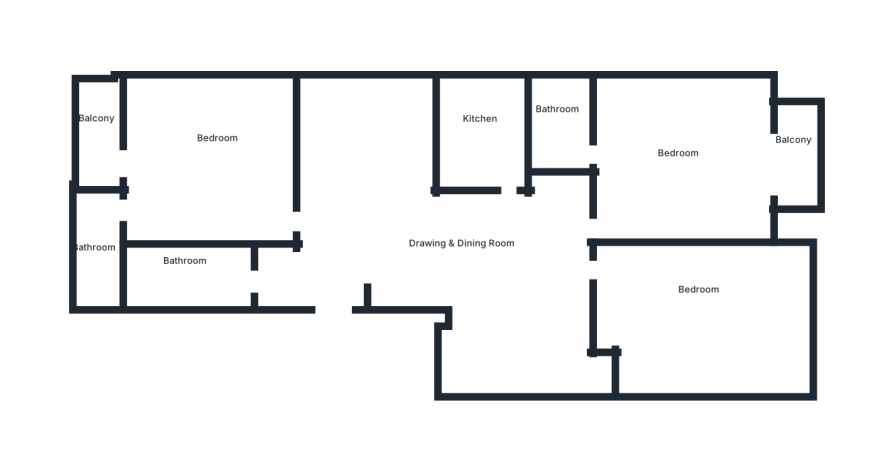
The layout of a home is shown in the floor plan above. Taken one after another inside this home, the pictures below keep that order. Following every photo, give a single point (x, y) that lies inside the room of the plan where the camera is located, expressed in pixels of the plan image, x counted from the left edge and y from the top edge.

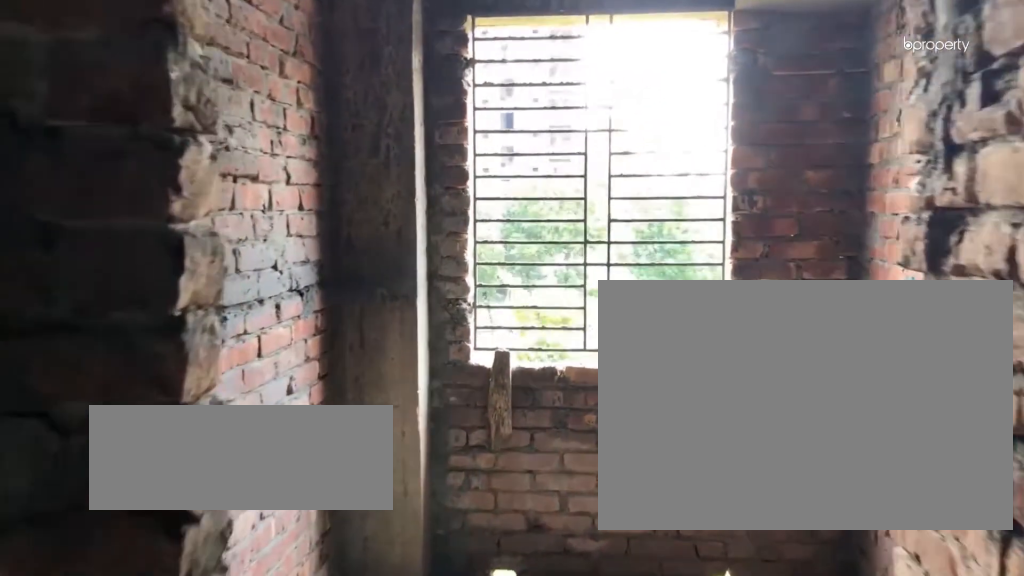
(486, 127)
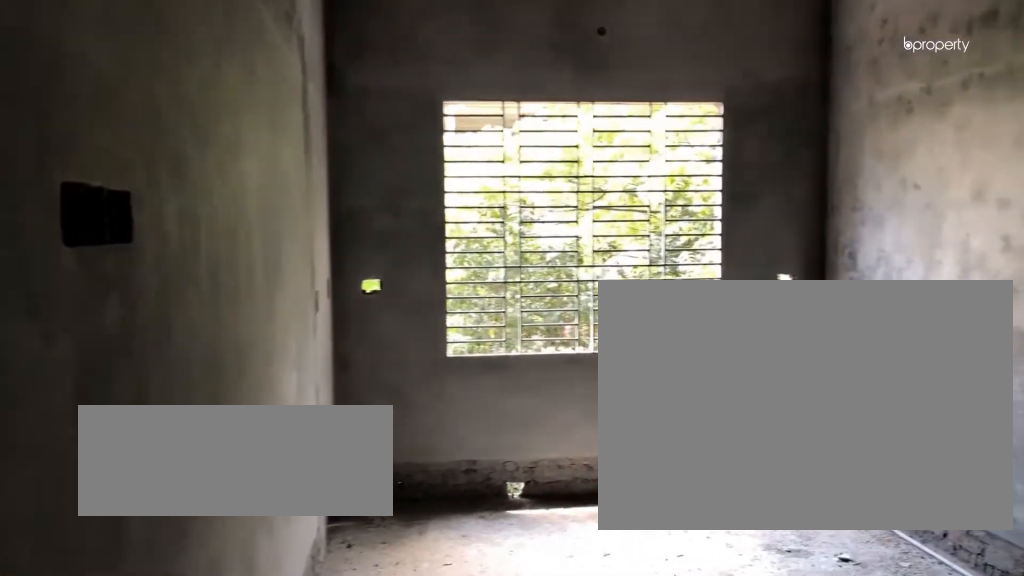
(691, 291)
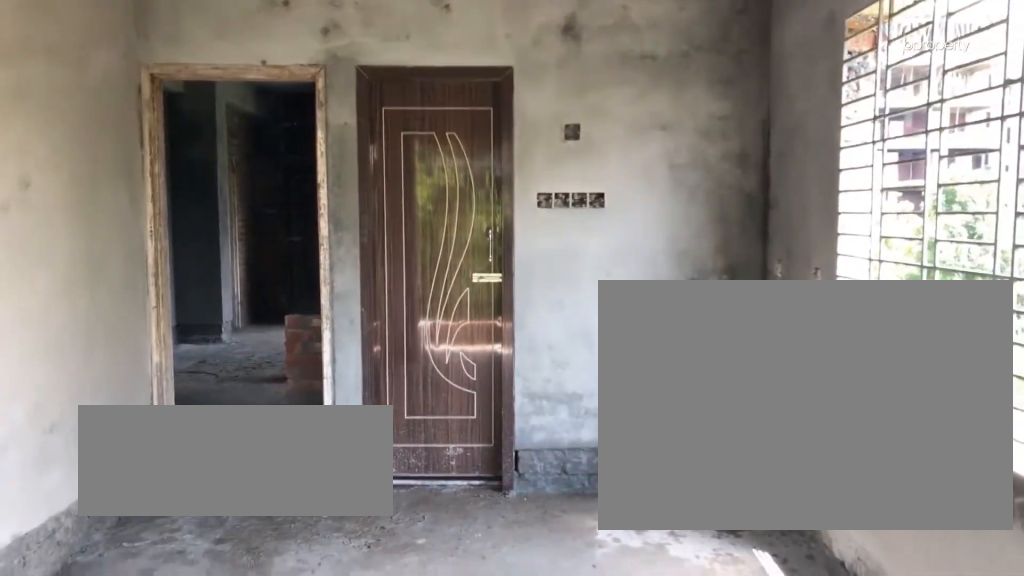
(676, 155)
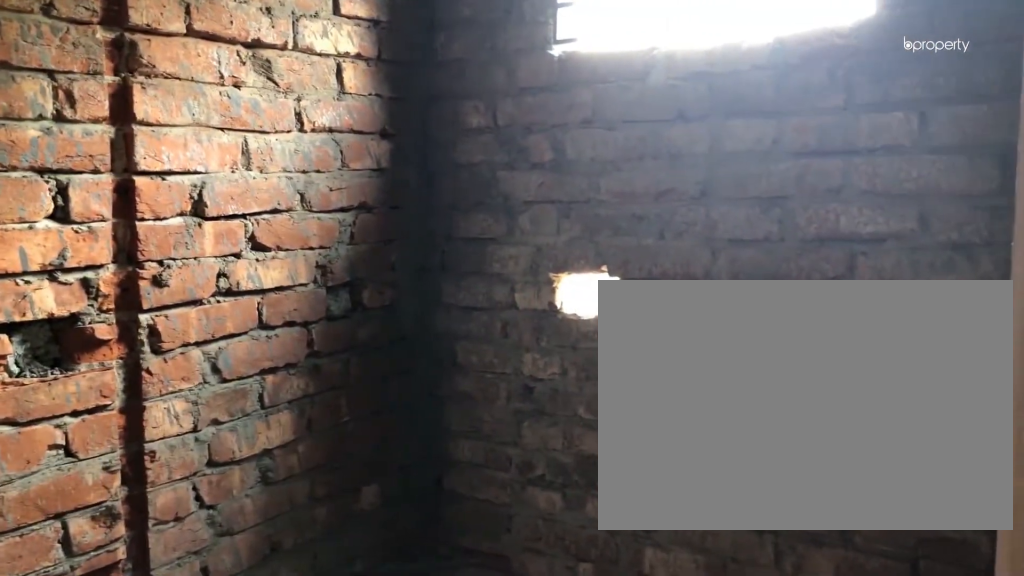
(557, 120)
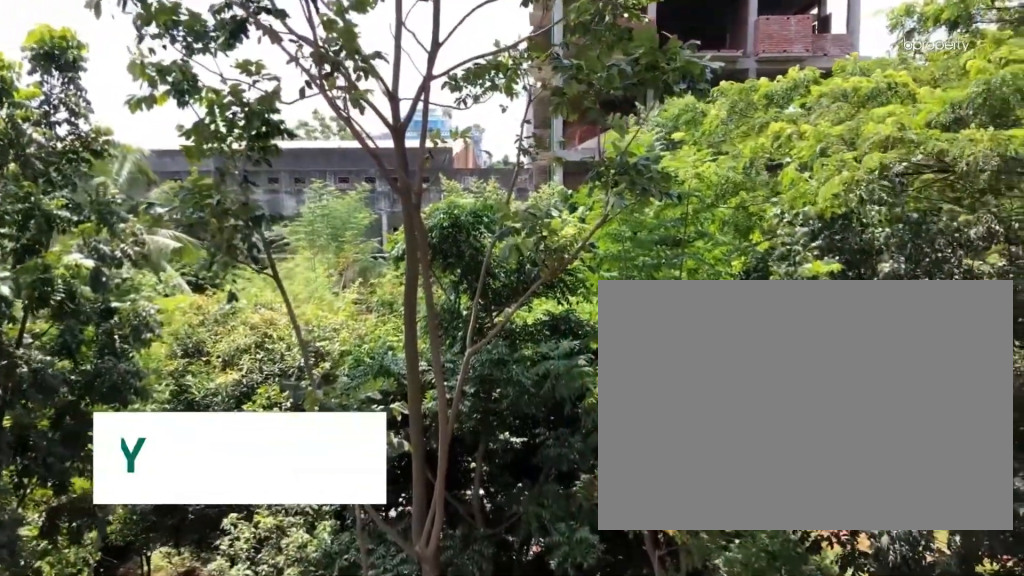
(788, 146)
